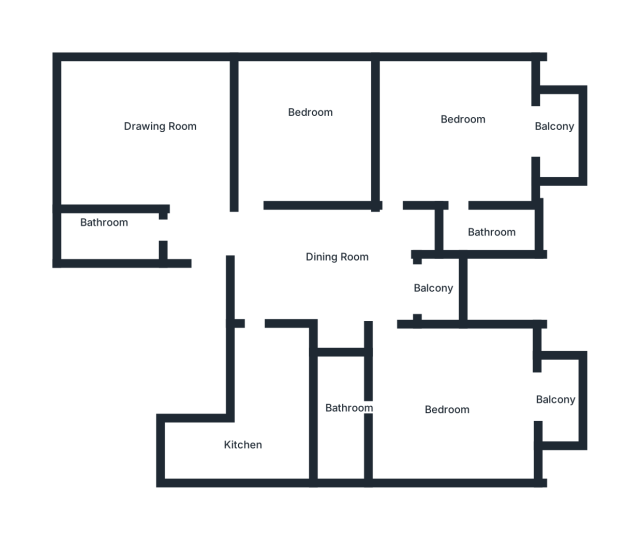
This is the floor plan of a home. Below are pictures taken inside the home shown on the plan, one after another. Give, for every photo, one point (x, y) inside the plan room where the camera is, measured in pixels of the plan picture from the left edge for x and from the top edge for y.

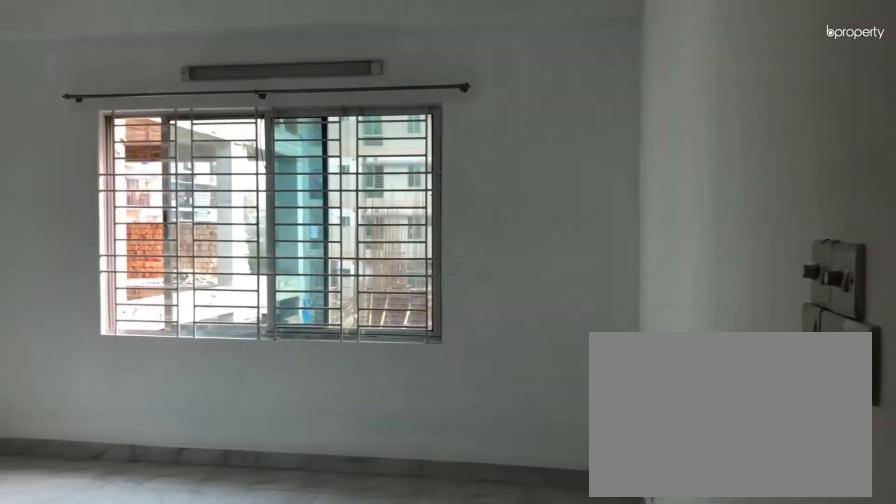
(141, 133)
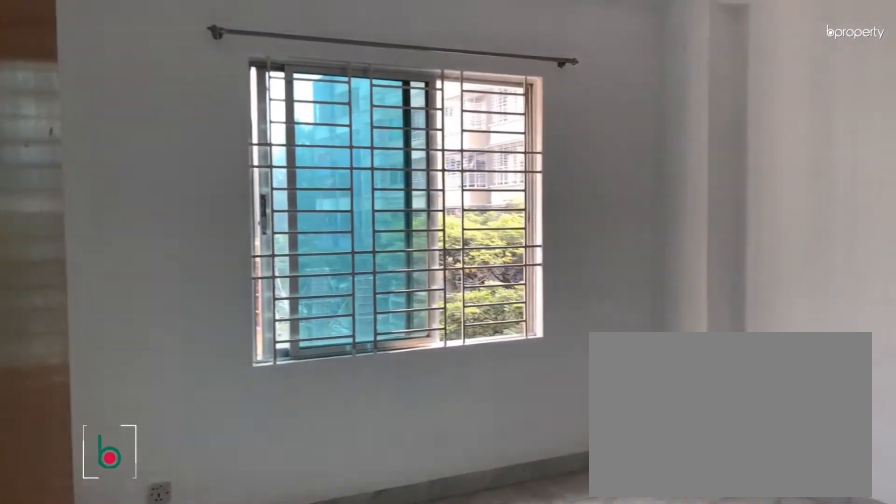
(304, 131)
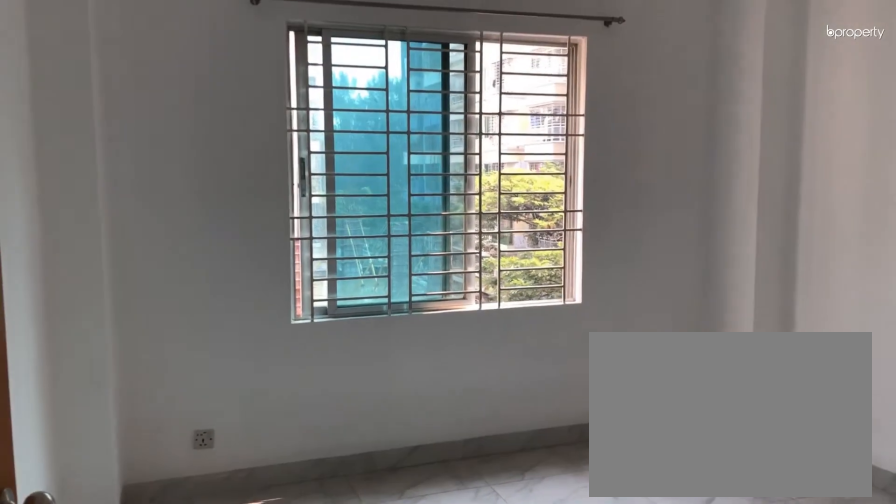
(304, 131)
